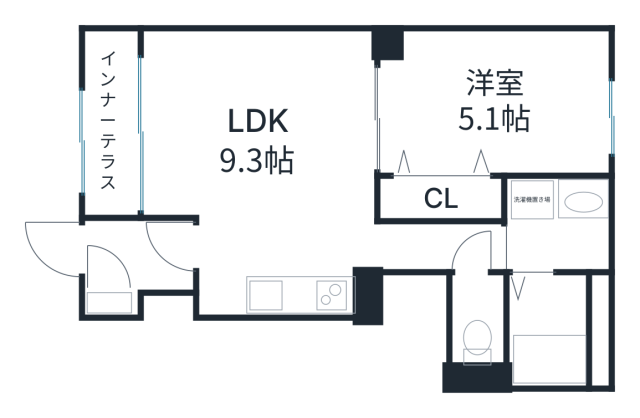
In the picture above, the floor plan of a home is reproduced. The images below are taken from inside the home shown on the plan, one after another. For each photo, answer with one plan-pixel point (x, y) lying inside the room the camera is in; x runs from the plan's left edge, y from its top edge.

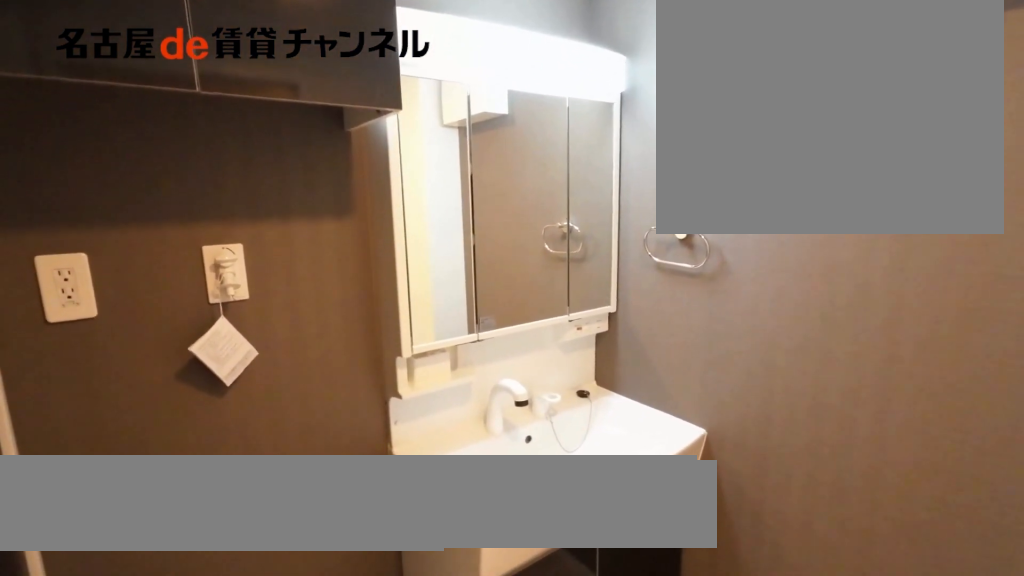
(556, 223)
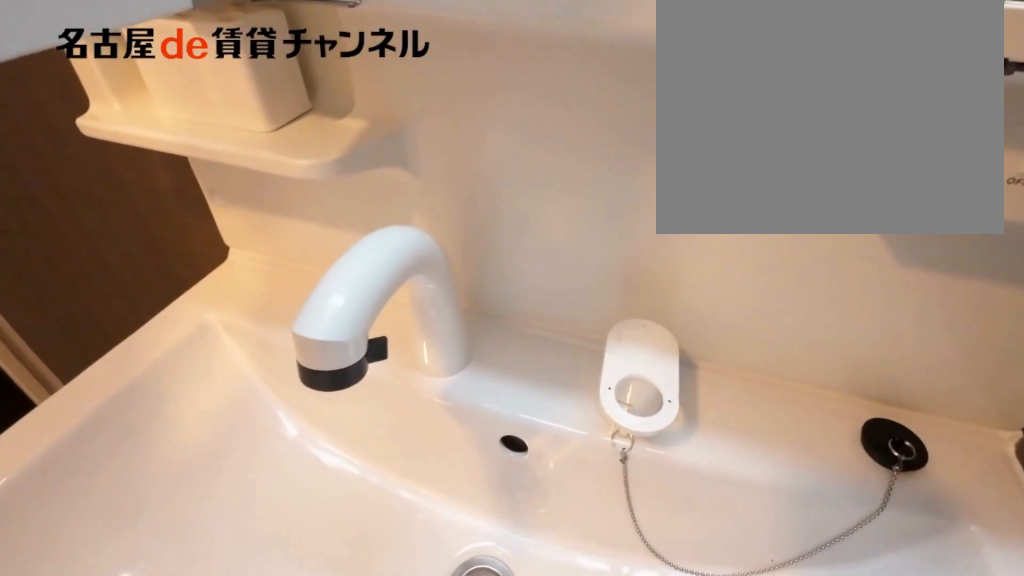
(556, 223)
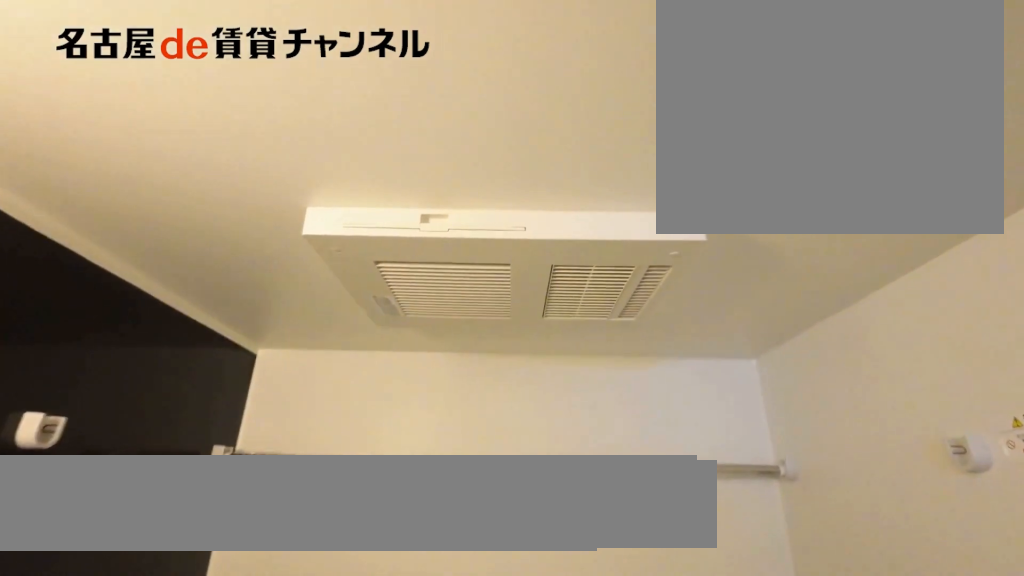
(556, 327)
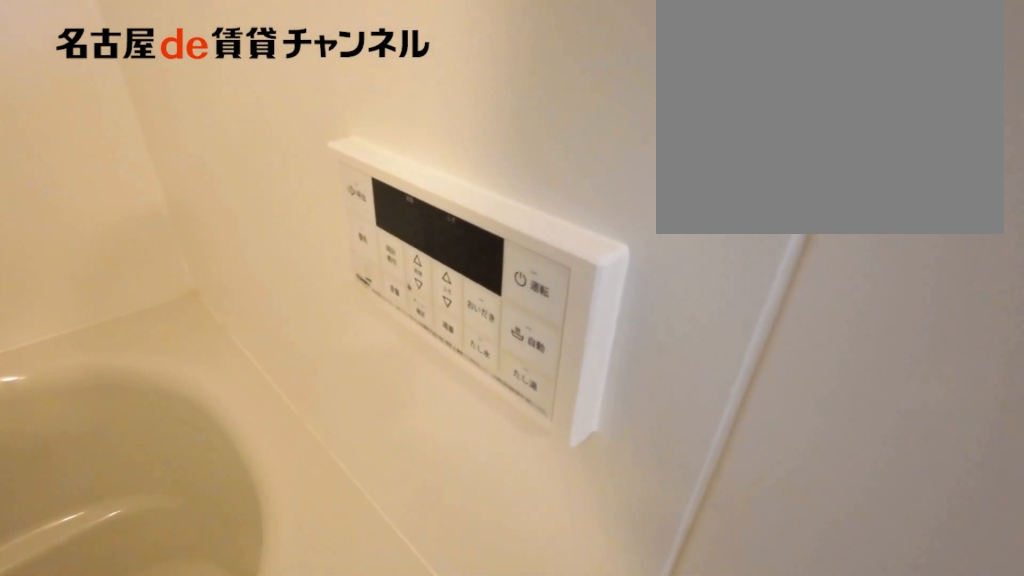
(556, 327)
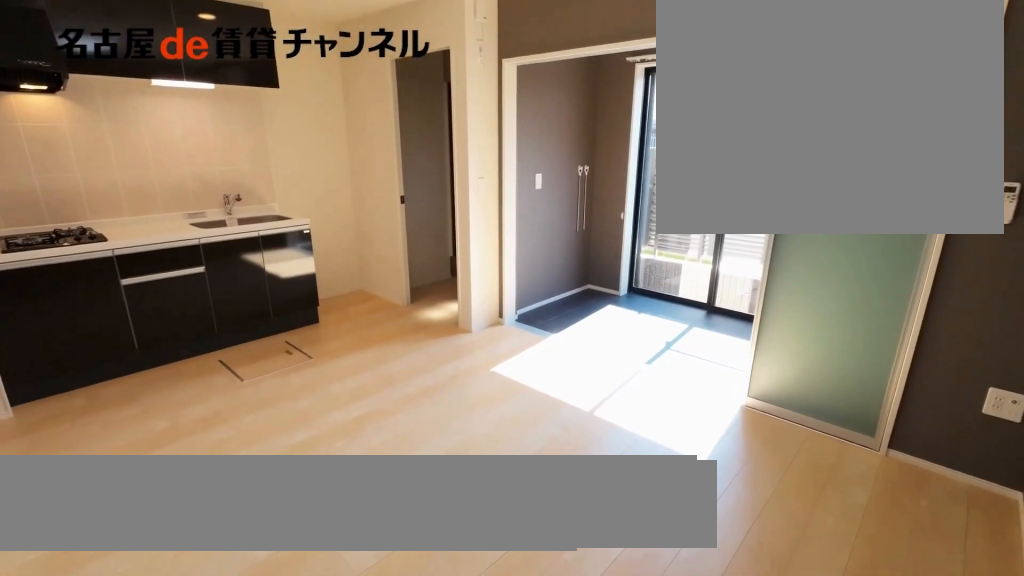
(266, 166)
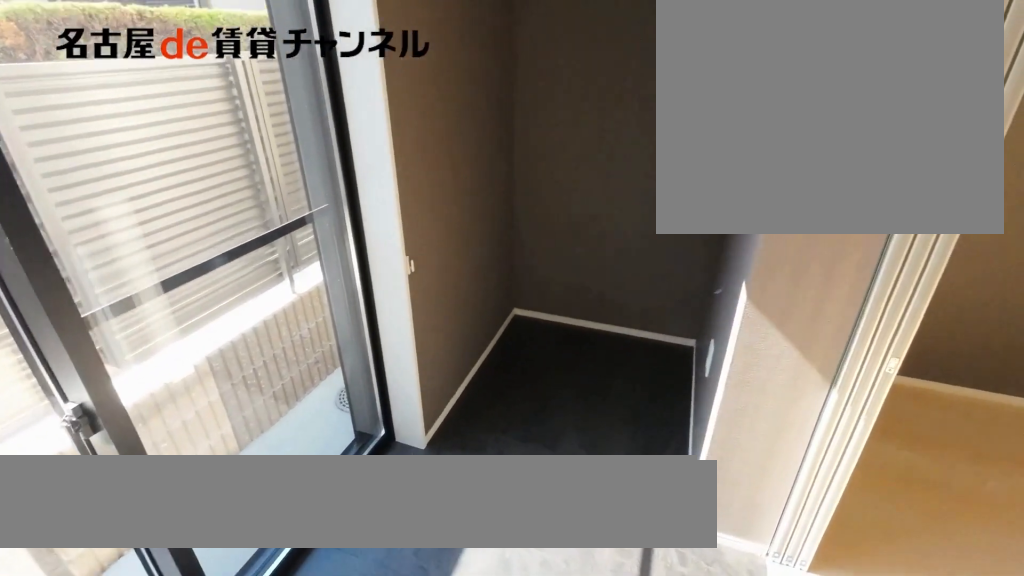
(110, 125)
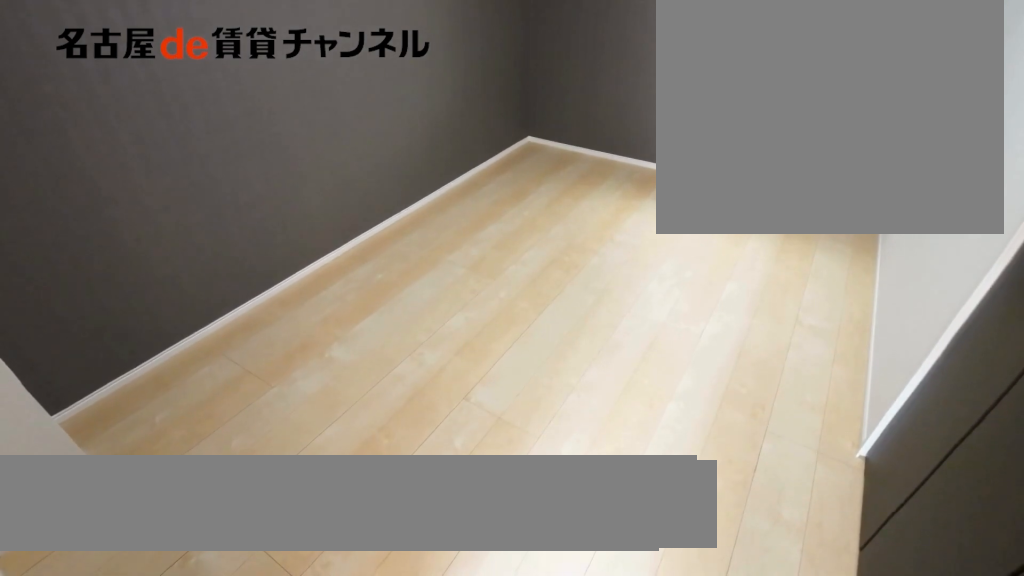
(491, 103)
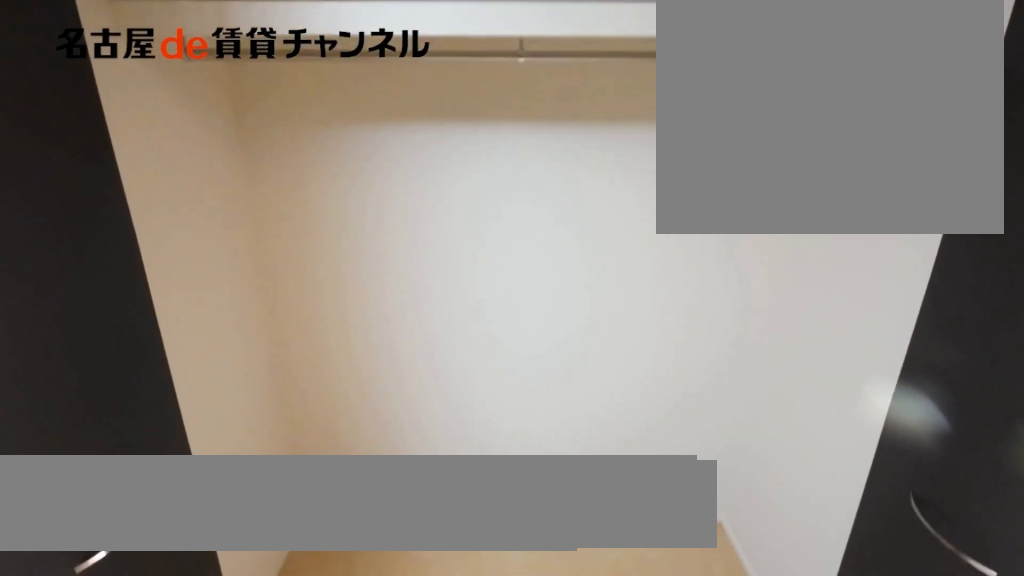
(441, 200)
